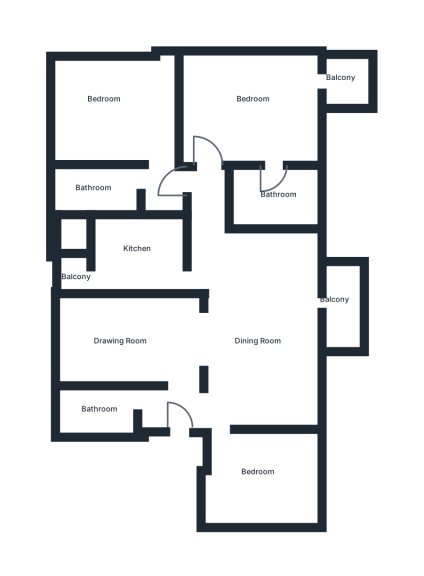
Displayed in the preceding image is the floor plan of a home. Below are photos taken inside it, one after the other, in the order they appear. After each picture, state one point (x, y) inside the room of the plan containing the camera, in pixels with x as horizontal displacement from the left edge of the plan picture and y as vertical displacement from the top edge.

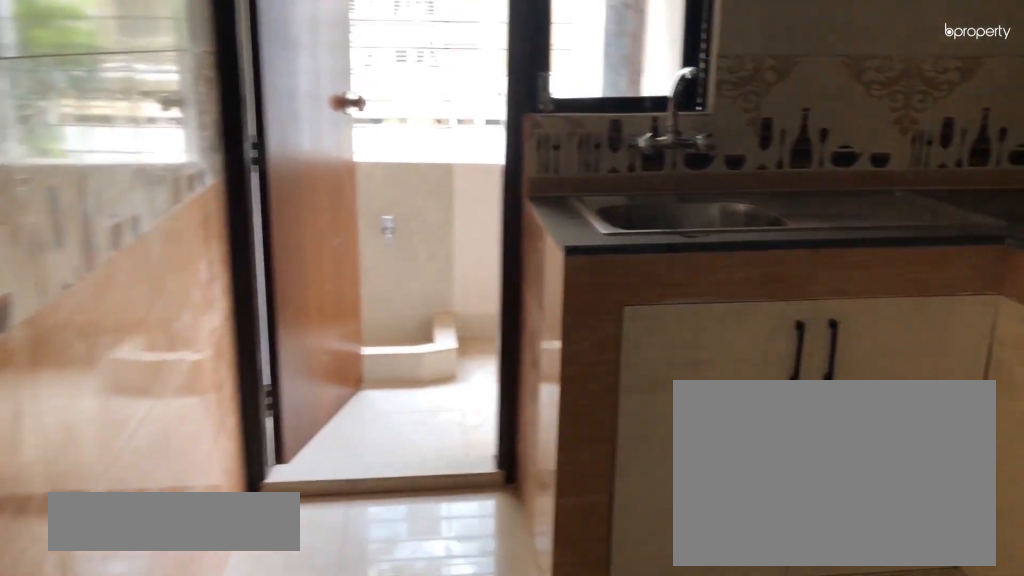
(142, 257)
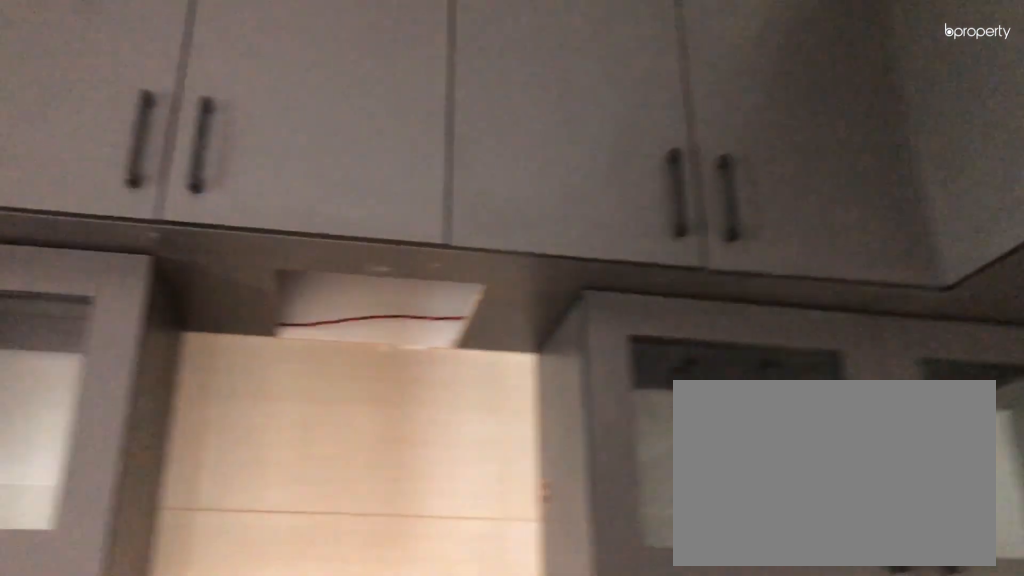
(150, 263)
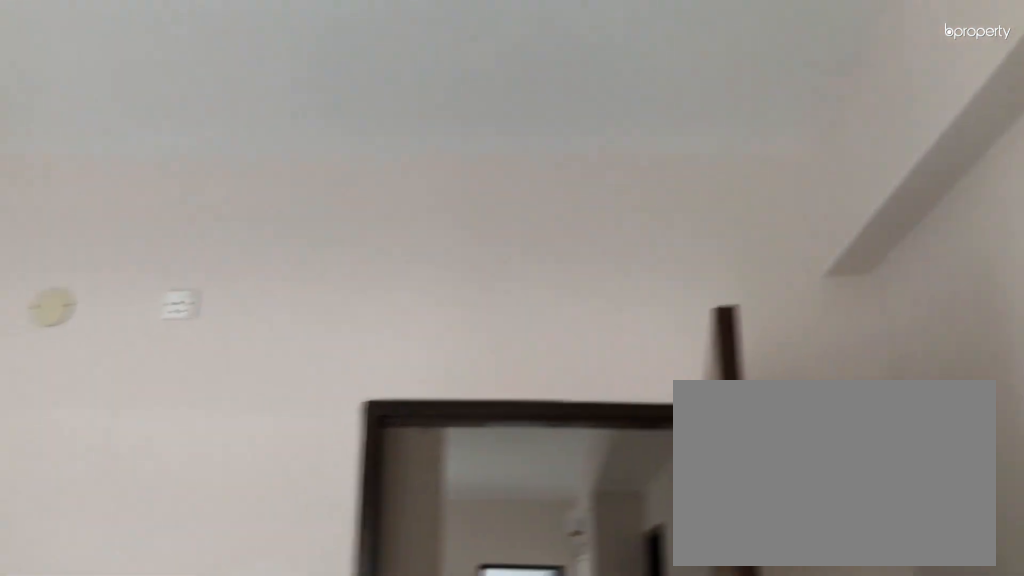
(260, 101)
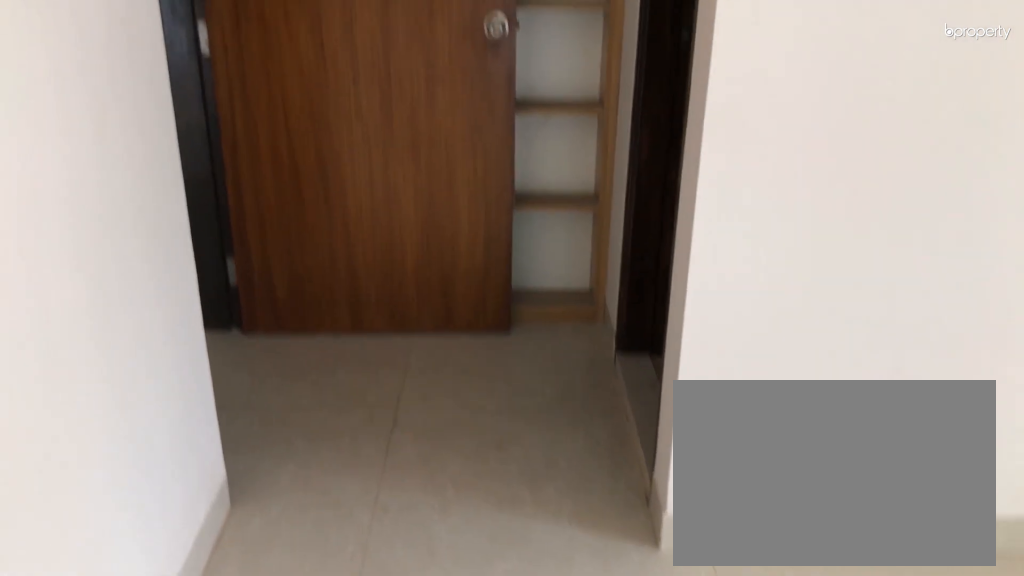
(129, 116)
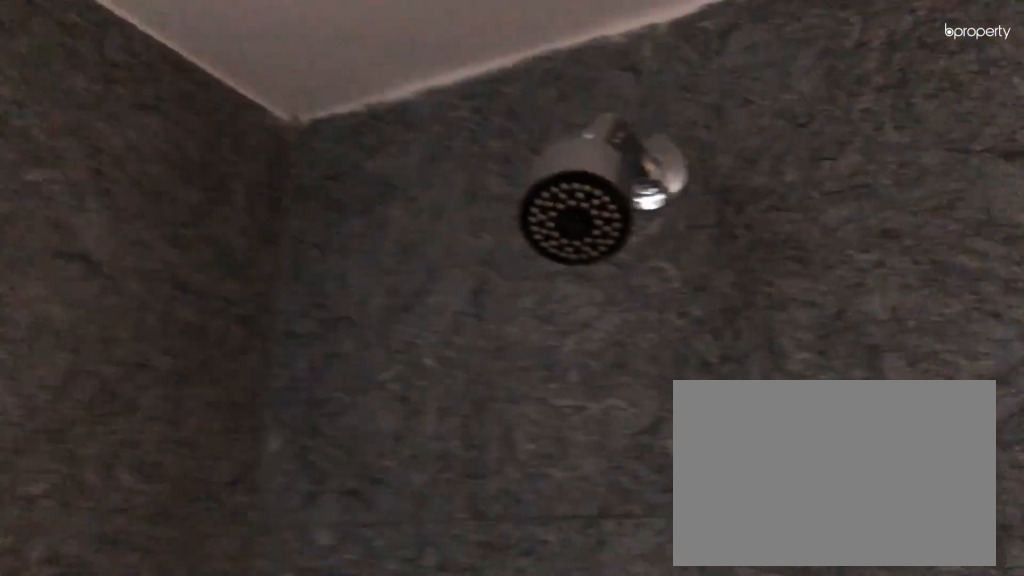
(104, 186)
